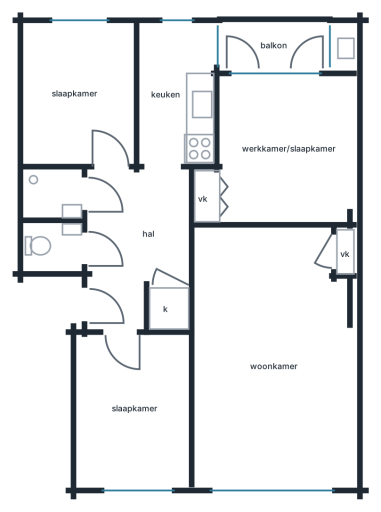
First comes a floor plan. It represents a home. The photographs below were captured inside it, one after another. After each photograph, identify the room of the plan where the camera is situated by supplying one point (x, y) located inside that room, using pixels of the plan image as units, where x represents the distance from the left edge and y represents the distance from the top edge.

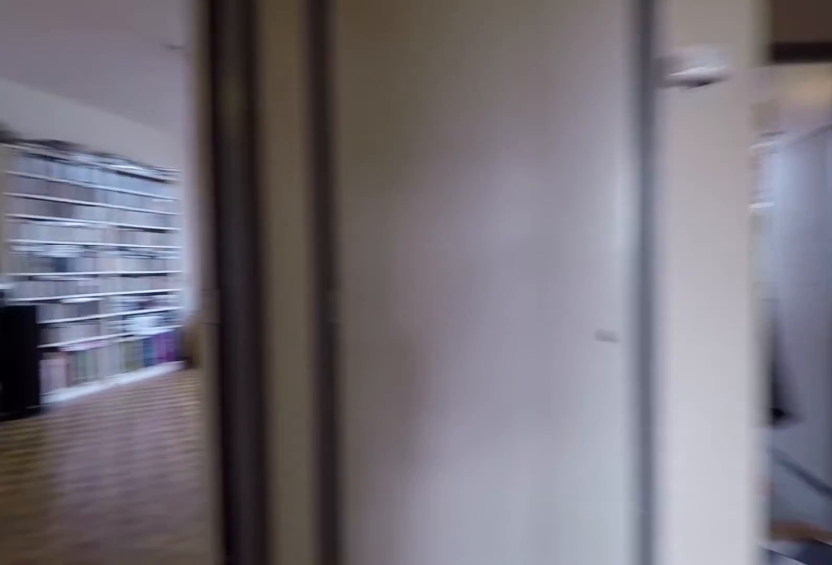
(132, 240)
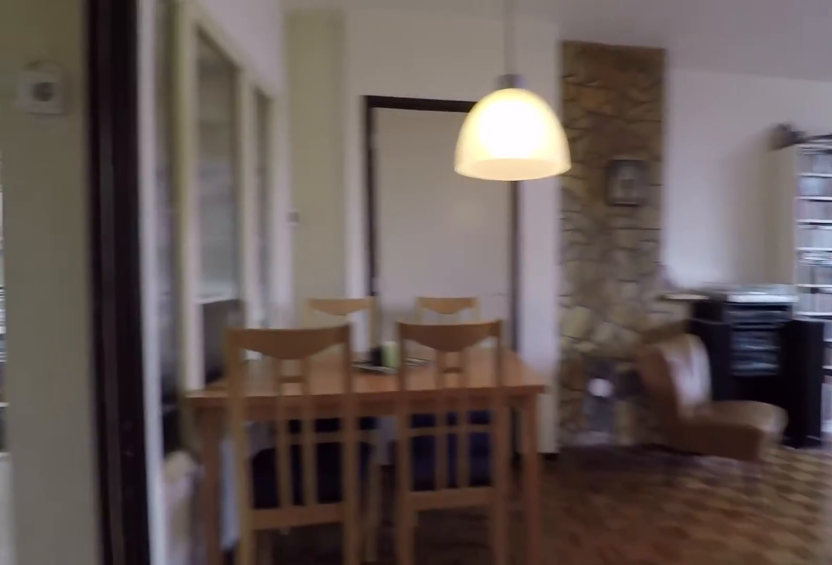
(271, 360)
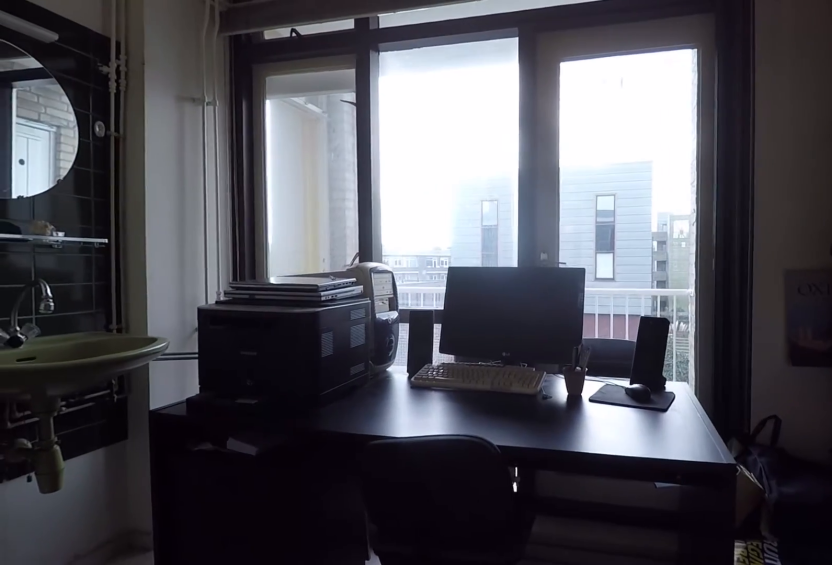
(286, 149)
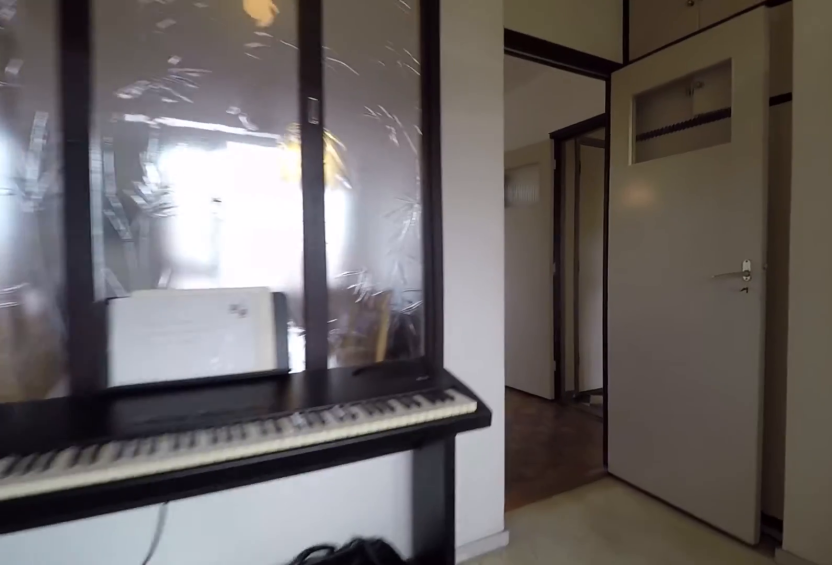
(286, 149)
